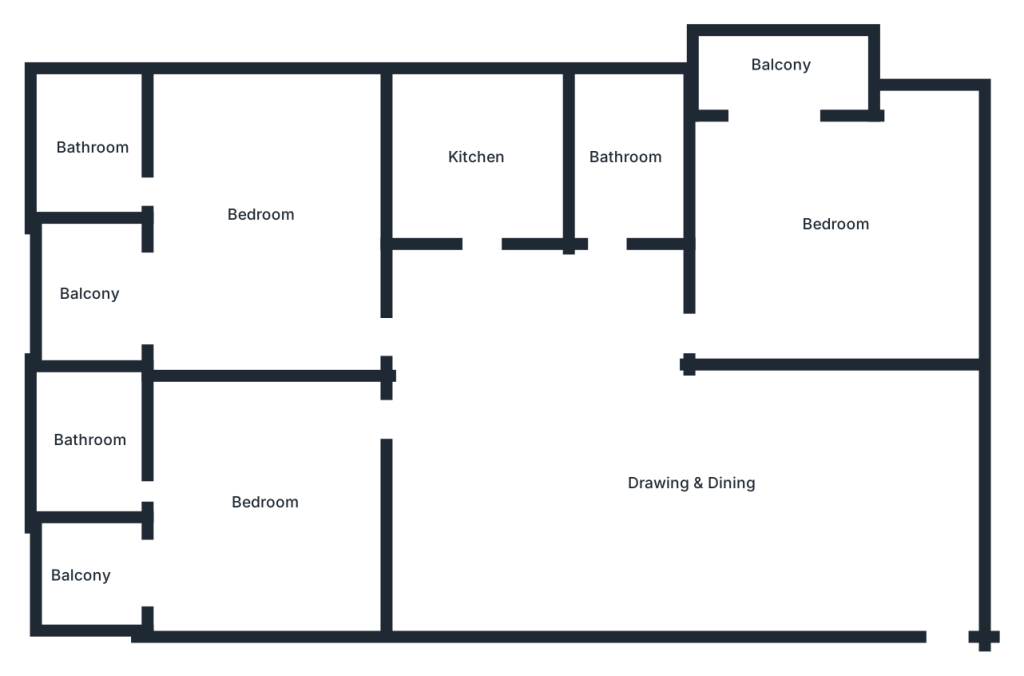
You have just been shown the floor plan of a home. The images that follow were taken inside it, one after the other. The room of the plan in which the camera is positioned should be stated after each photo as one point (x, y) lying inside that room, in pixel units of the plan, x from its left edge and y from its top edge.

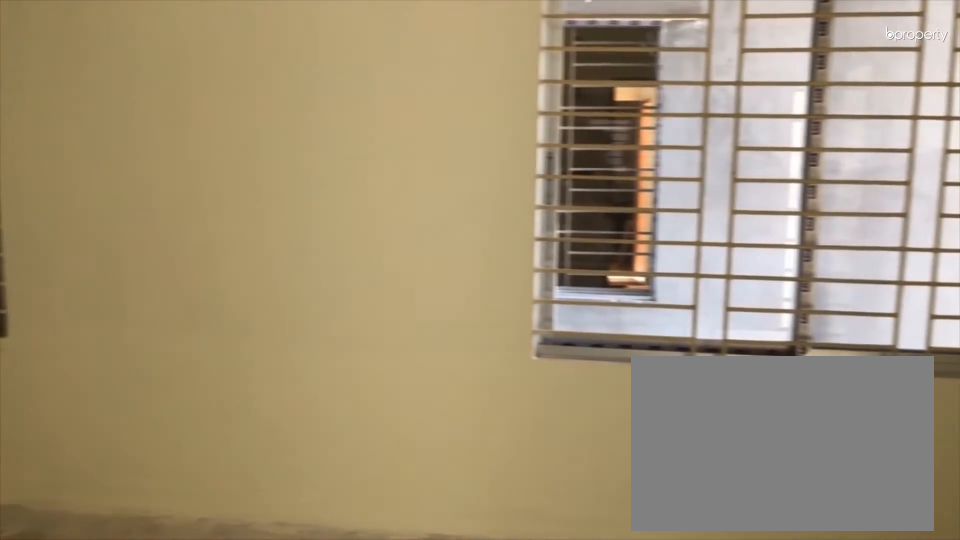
(690, 480)
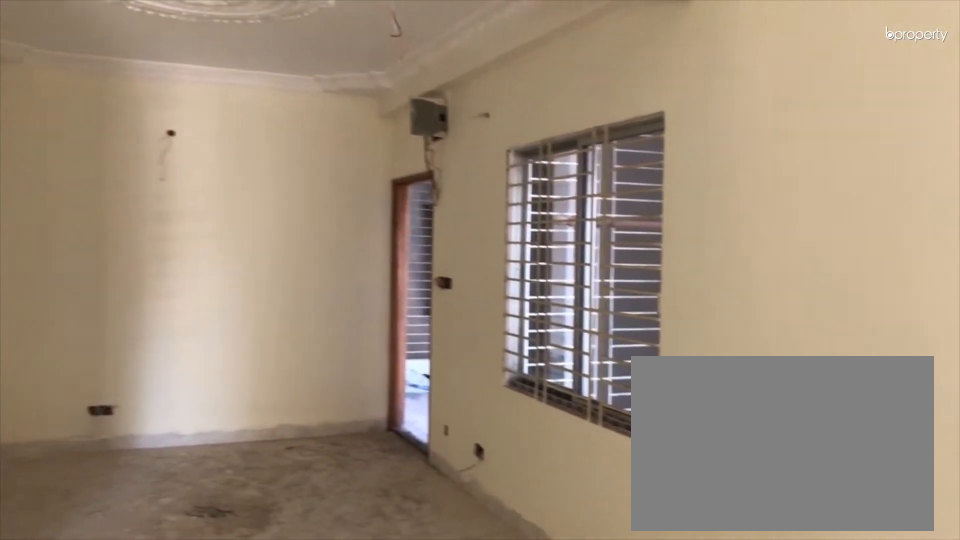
(690, 480)
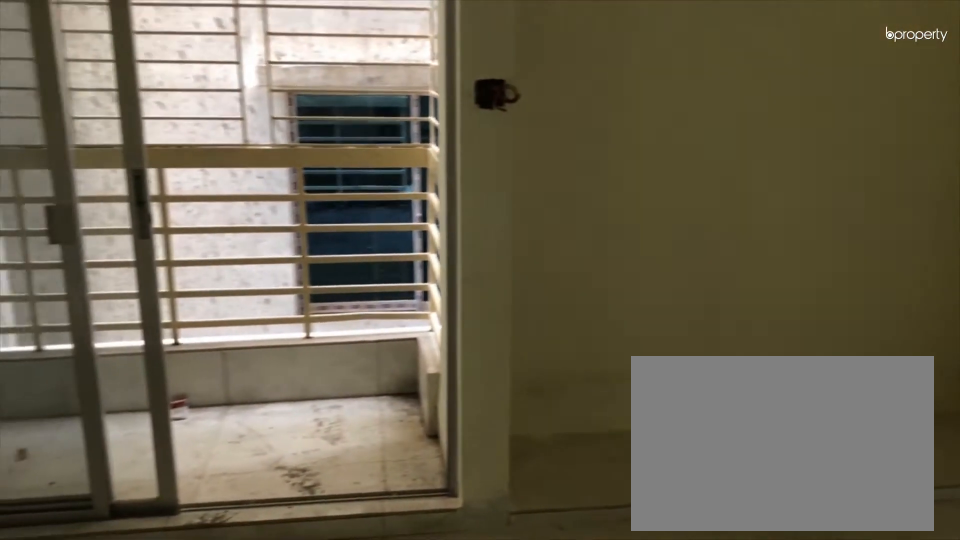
(838, 226)
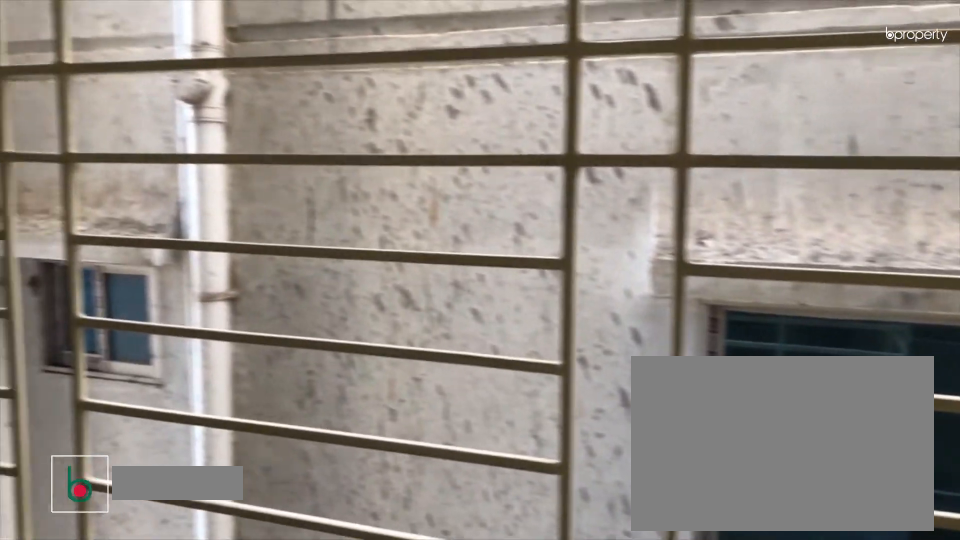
(781, 68)
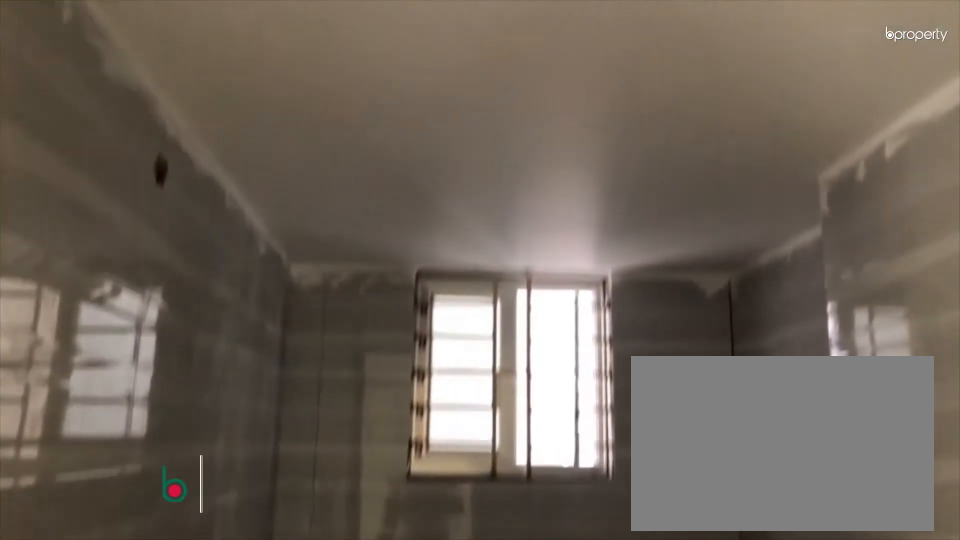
(627, 159)
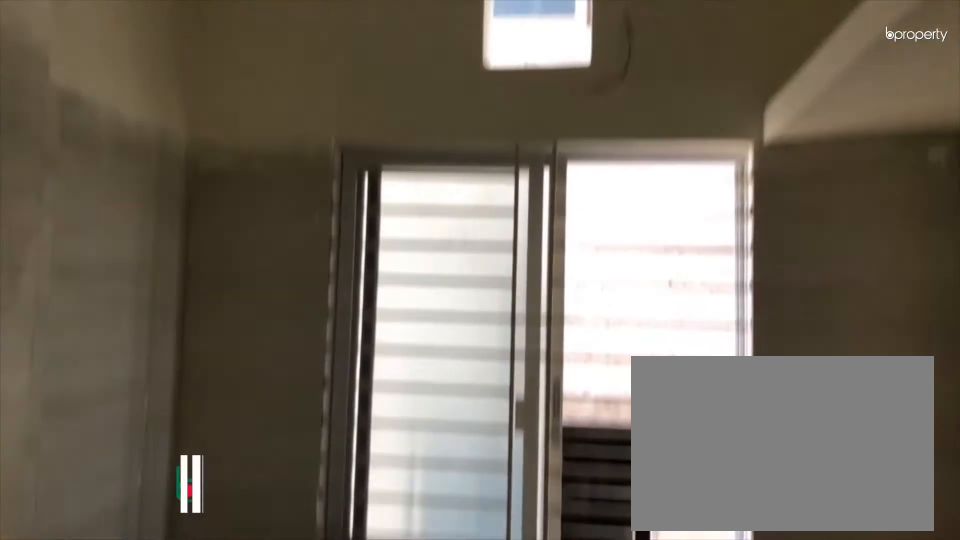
(479, 159)
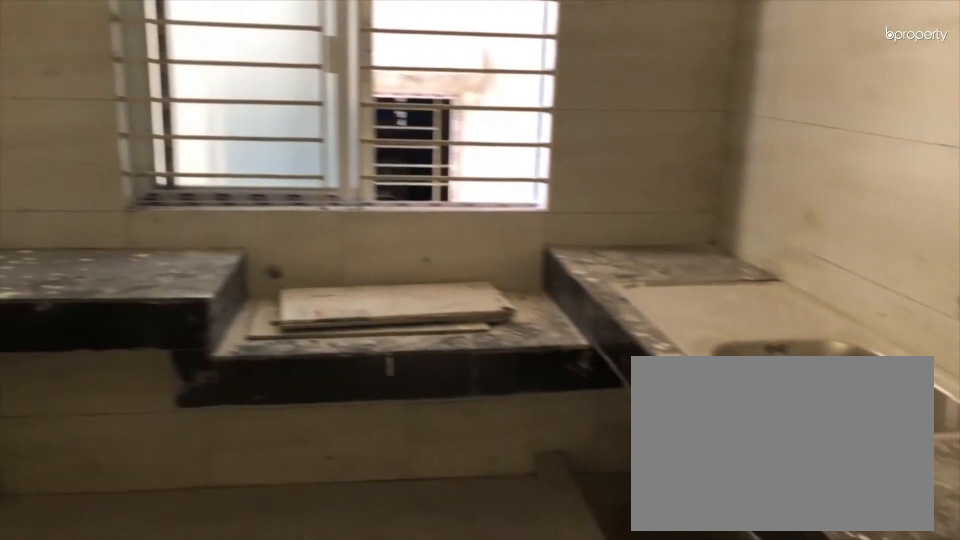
(479, 159)
